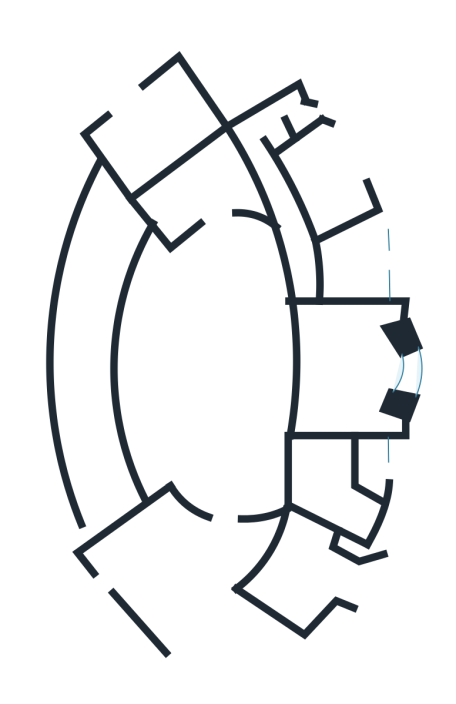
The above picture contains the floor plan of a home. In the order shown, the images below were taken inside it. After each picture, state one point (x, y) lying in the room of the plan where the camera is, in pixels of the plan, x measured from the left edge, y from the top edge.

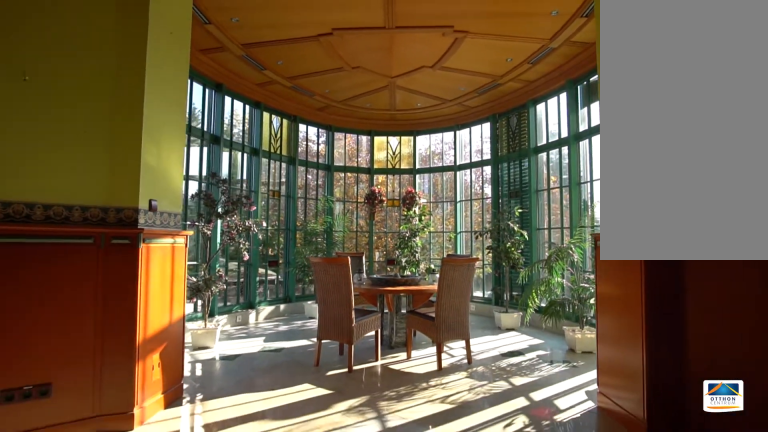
(204, 610)
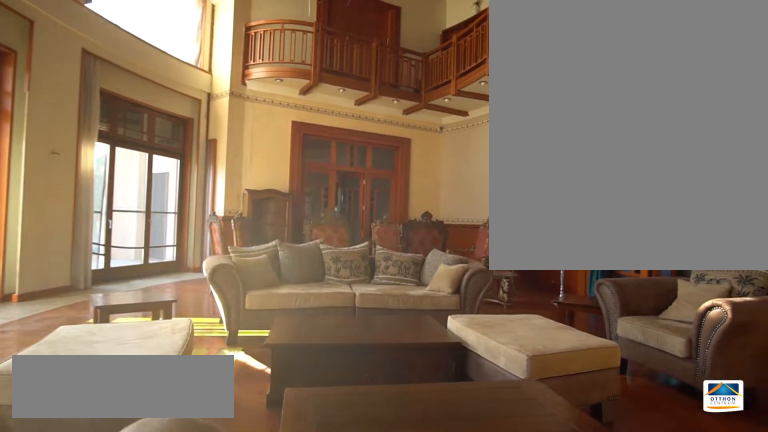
(225, 364)
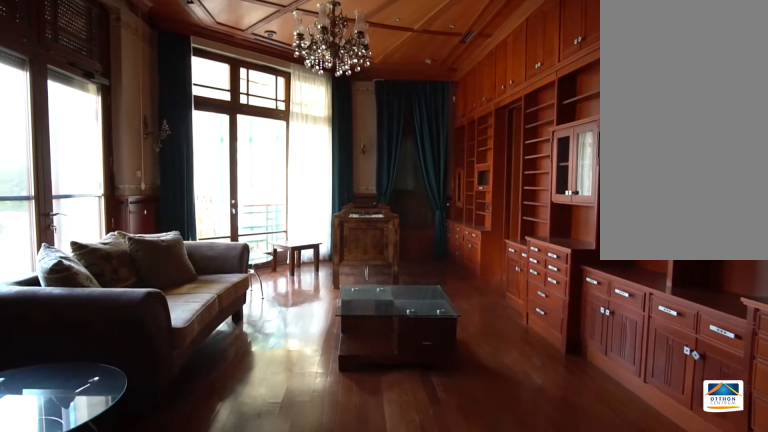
(215, 180)
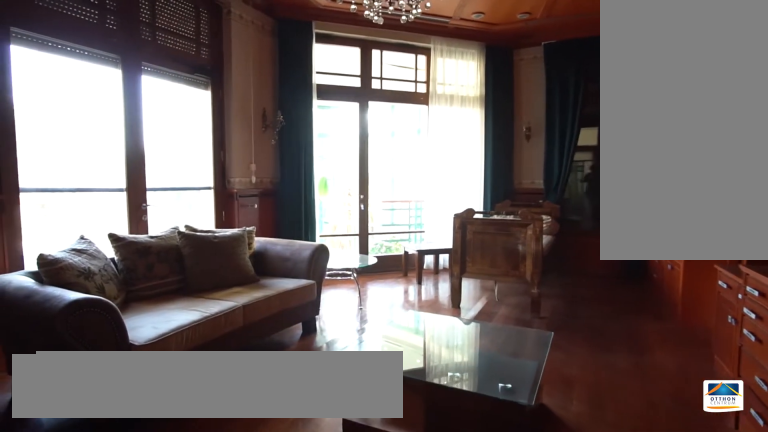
(215, 180)
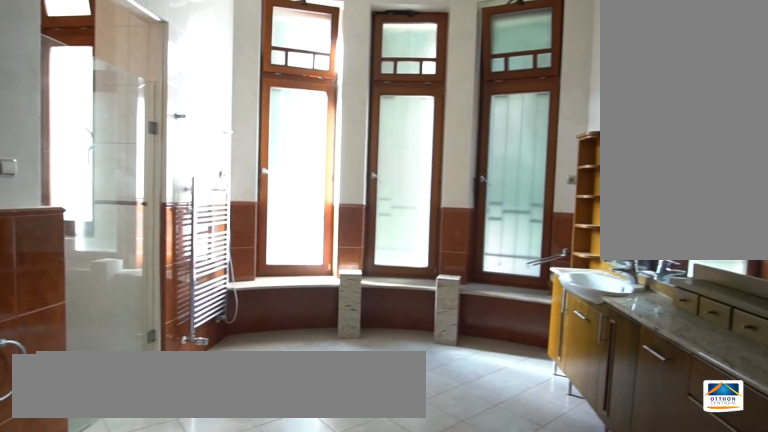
(327, 175)
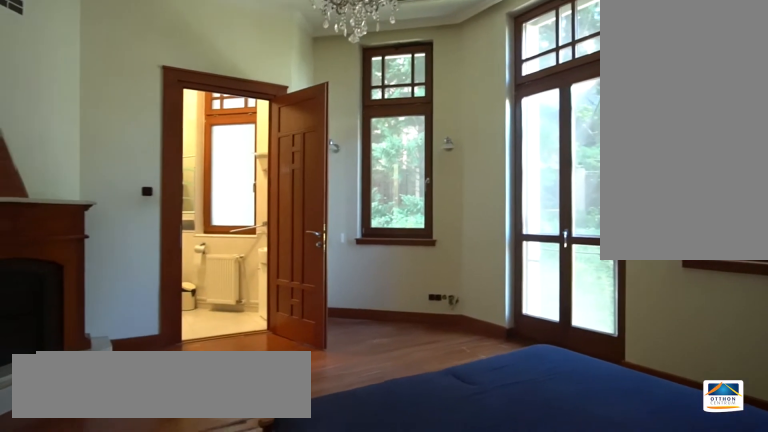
(355, 258)
